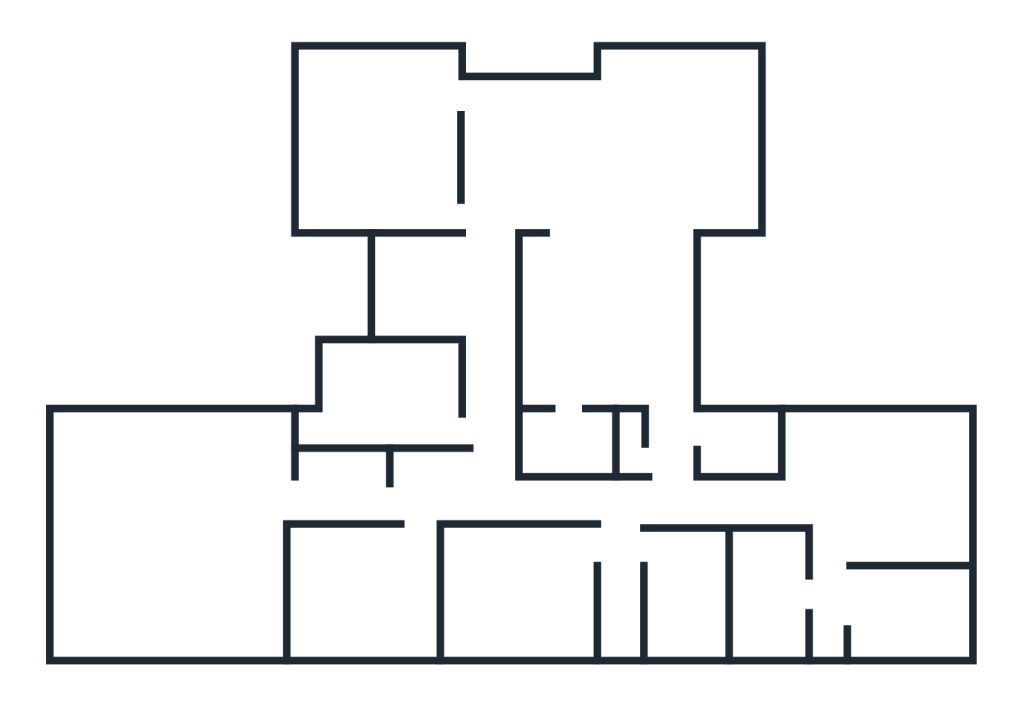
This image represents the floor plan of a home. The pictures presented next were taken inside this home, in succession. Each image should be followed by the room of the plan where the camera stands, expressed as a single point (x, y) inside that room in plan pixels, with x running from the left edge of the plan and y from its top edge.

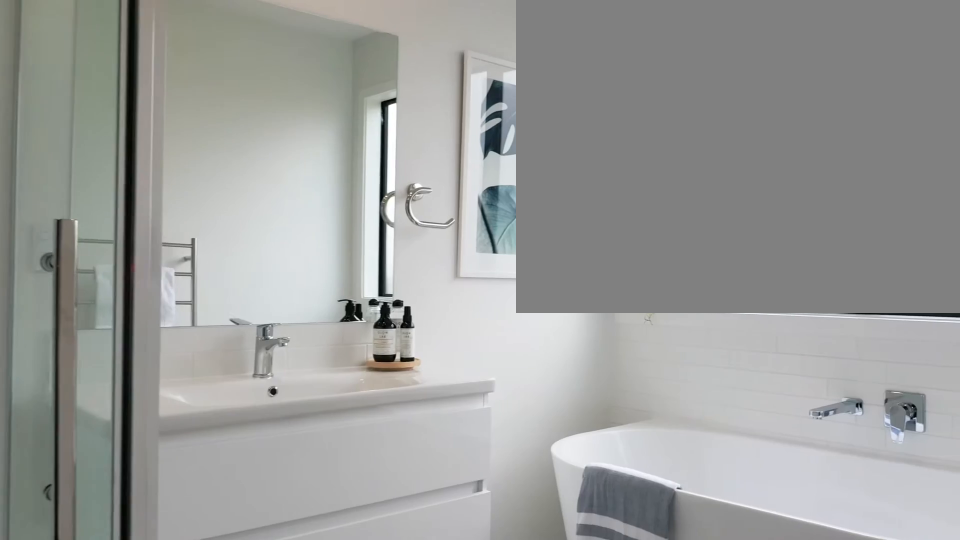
(687, 594)
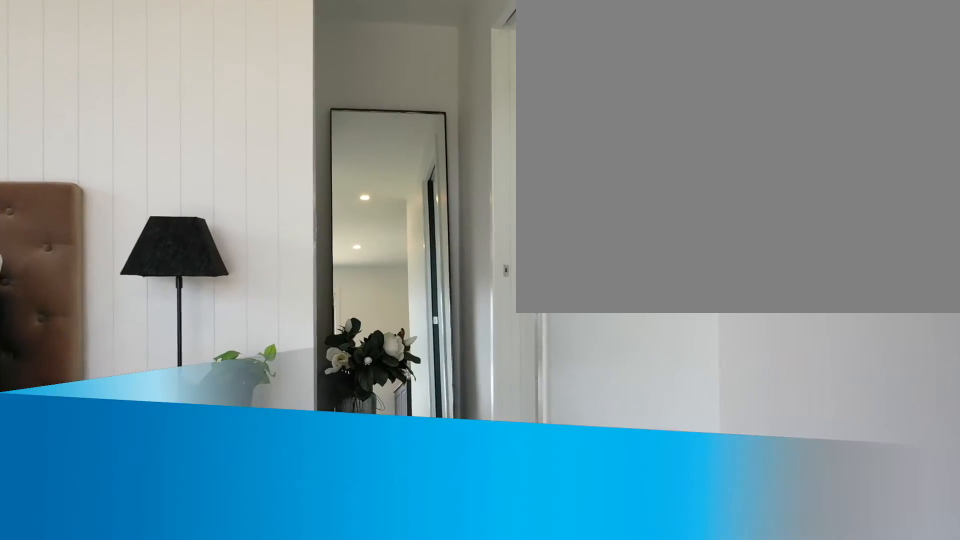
(877, 488)
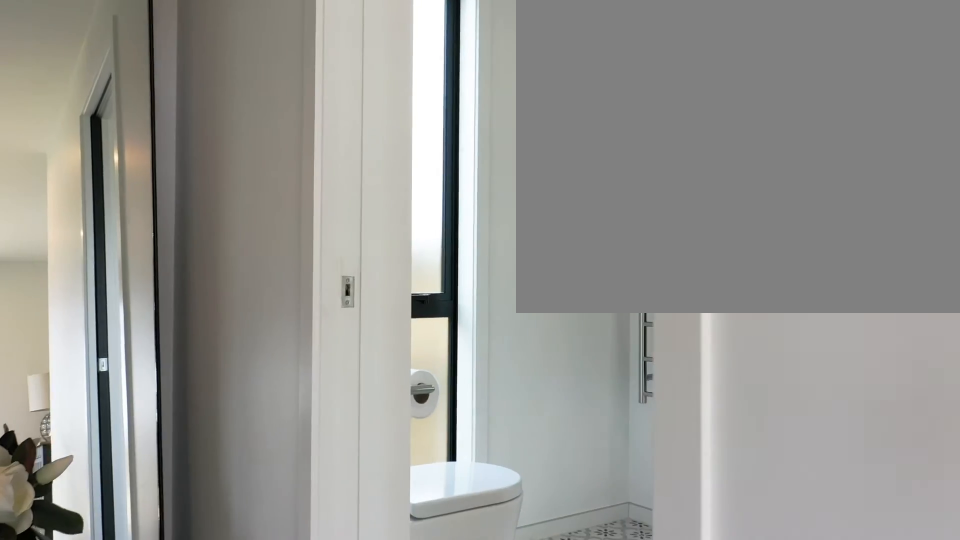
(877, 488)
